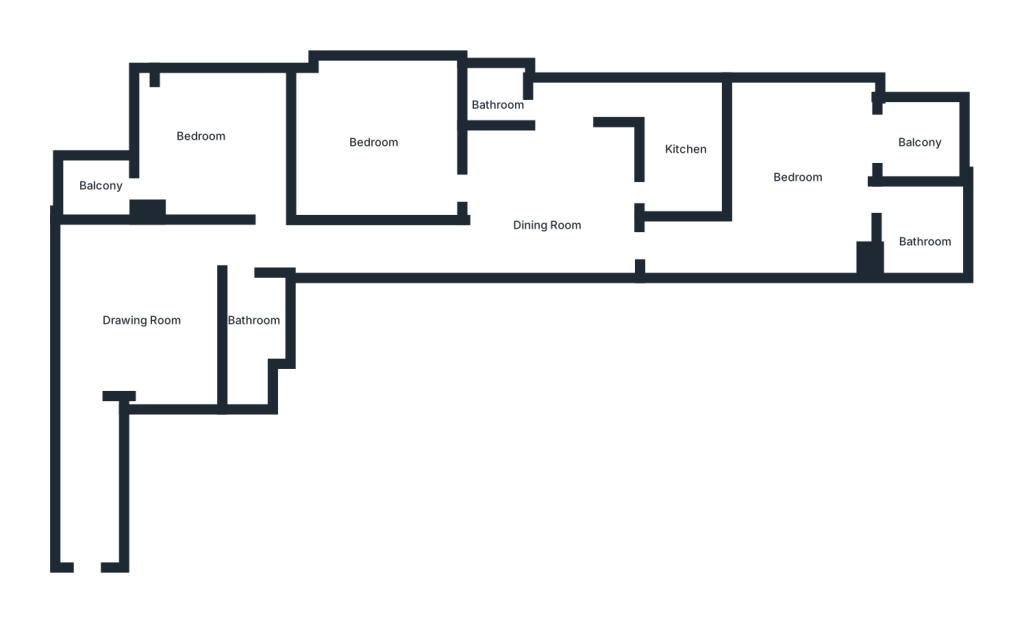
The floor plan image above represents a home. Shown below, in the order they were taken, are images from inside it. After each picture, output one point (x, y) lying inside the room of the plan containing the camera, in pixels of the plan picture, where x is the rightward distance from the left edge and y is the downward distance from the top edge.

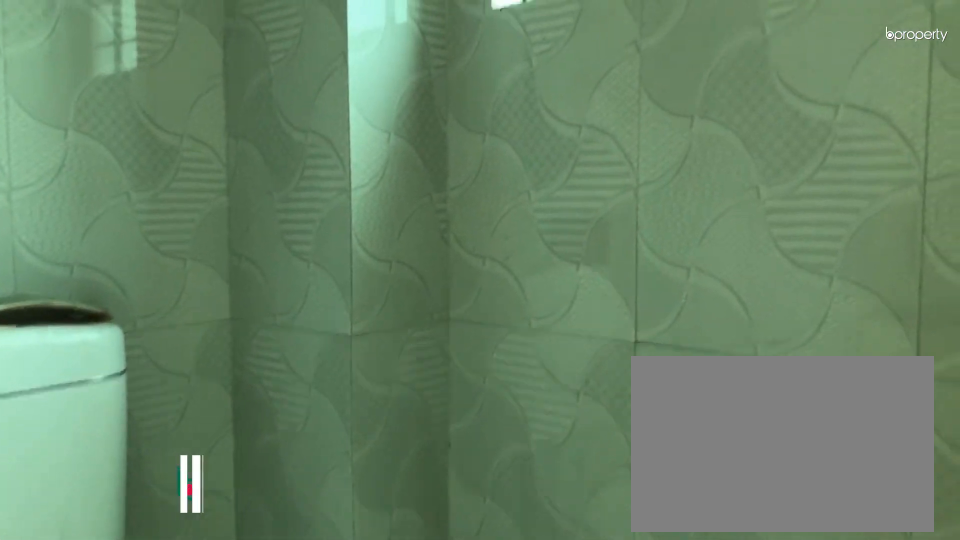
(499, 98)
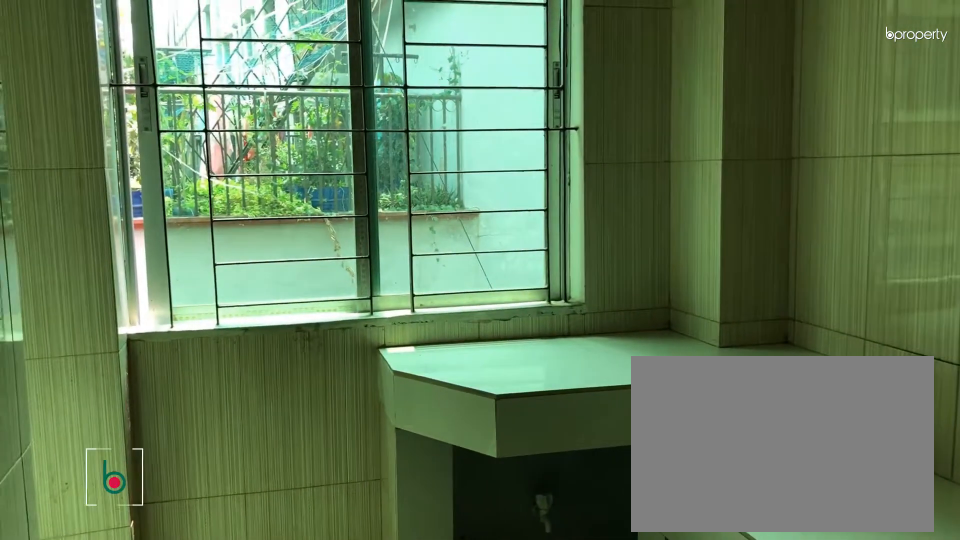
(684, 148)
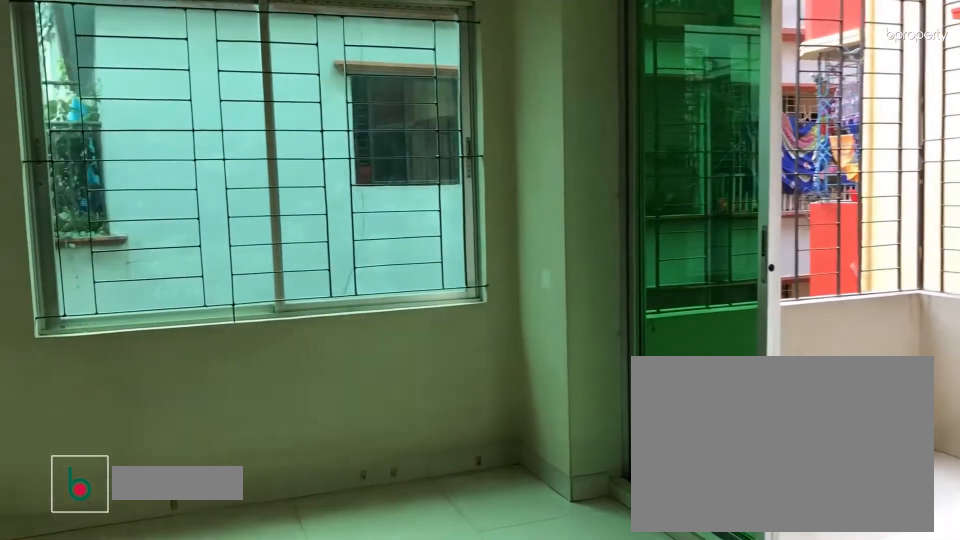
(815, 176)
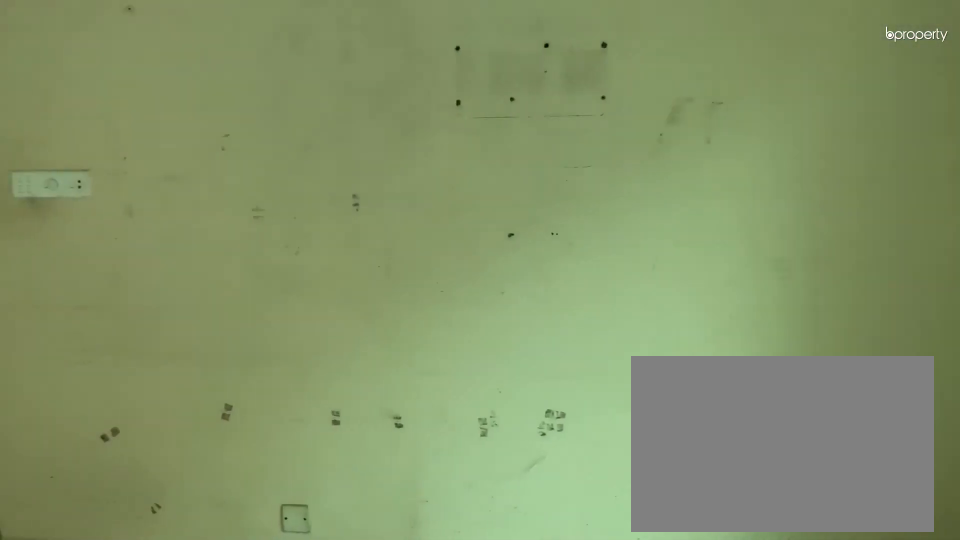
(815, 176)
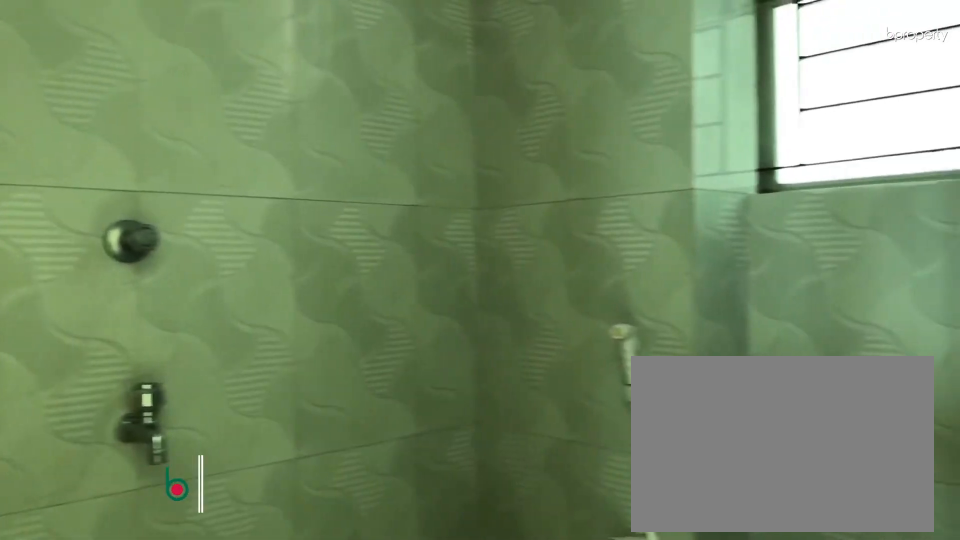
(922, 231)
